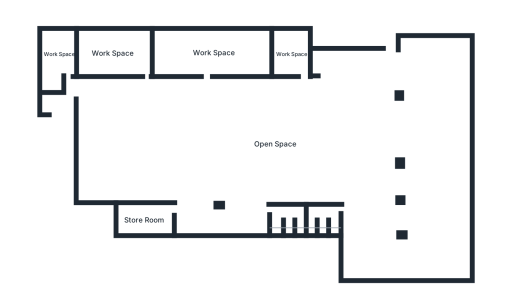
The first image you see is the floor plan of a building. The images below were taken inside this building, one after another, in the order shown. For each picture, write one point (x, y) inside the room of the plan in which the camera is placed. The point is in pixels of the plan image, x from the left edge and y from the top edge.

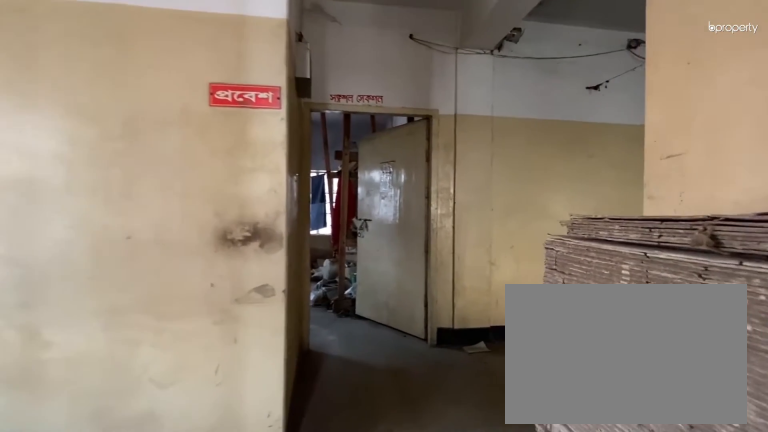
(84, 98)
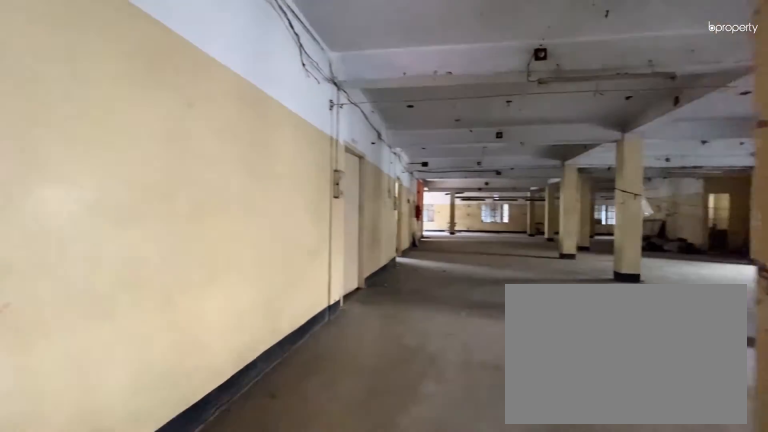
(84, 98)
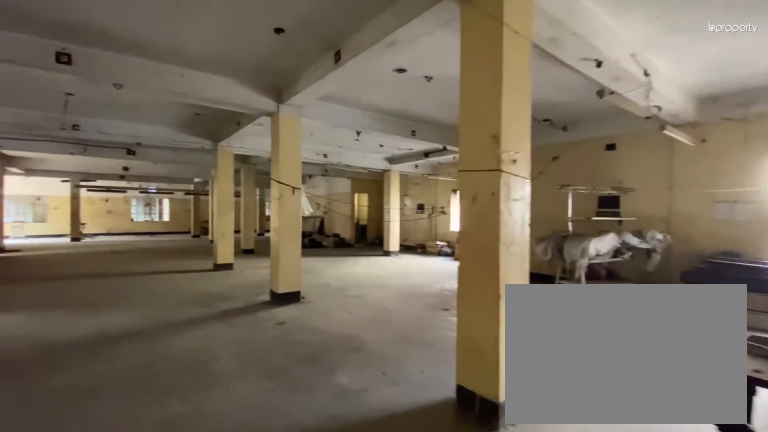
(152, 141)
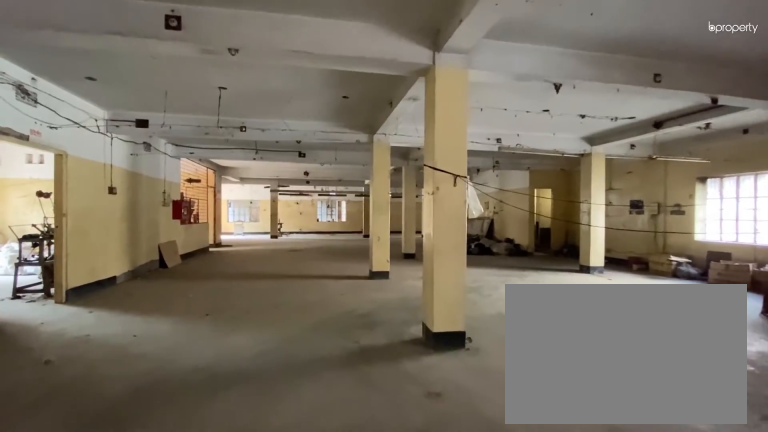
(152, 141)
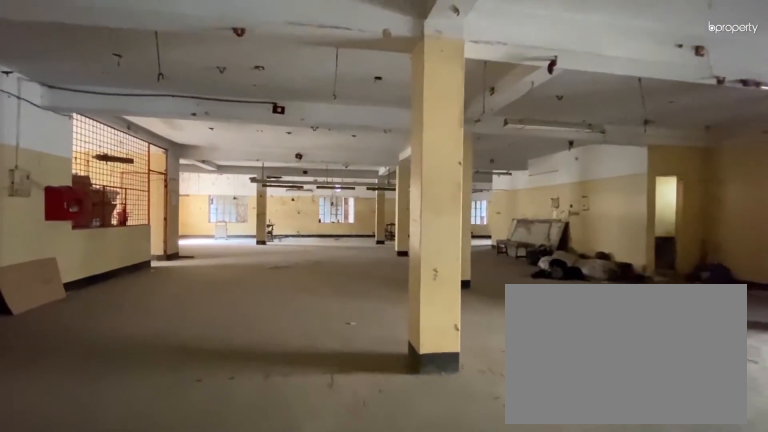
(232, 145)
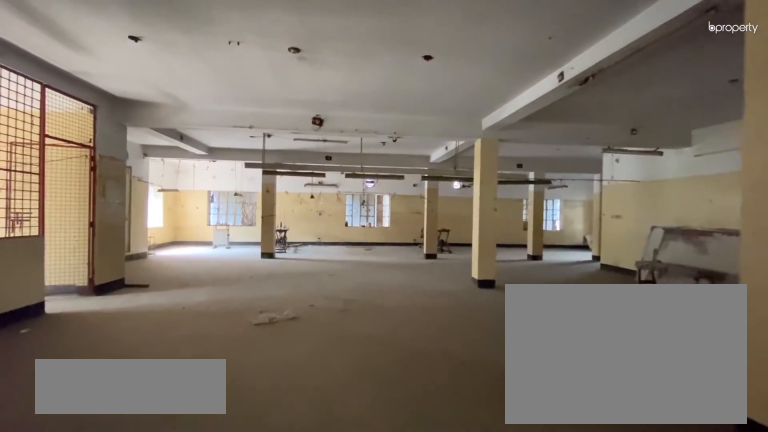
(307, 145)
